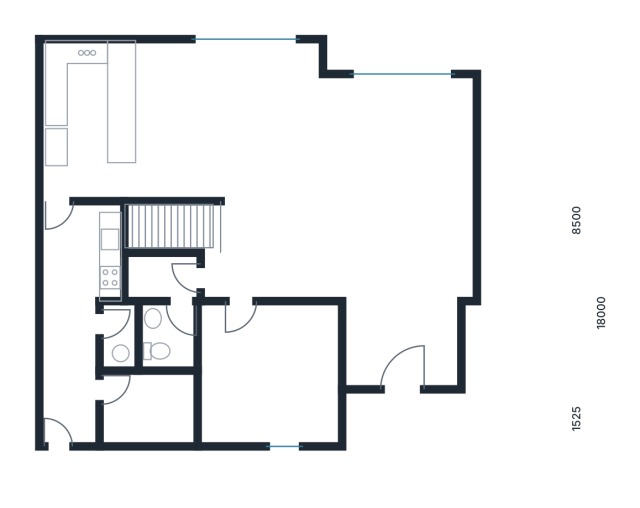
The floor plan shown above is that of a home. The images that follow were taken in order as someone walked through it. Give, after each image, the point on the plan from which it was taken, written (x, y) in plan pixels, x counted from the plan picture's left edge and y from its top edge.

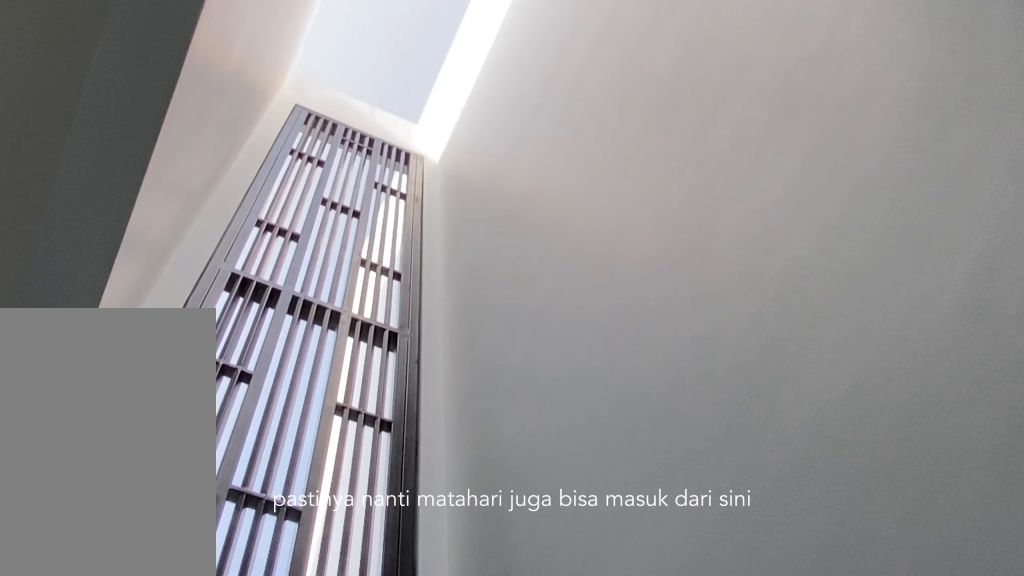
(71, 402)
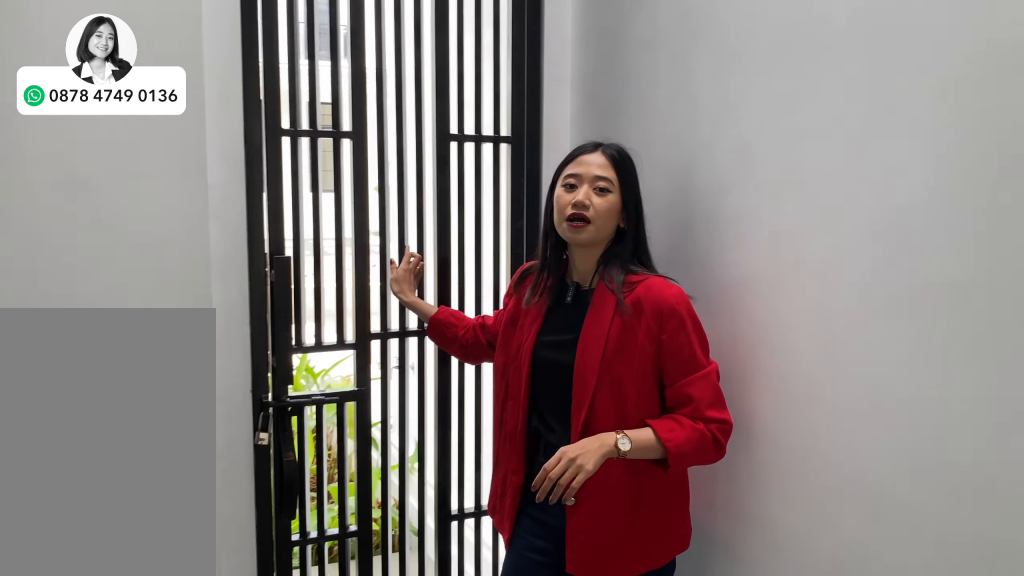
(71, 402)
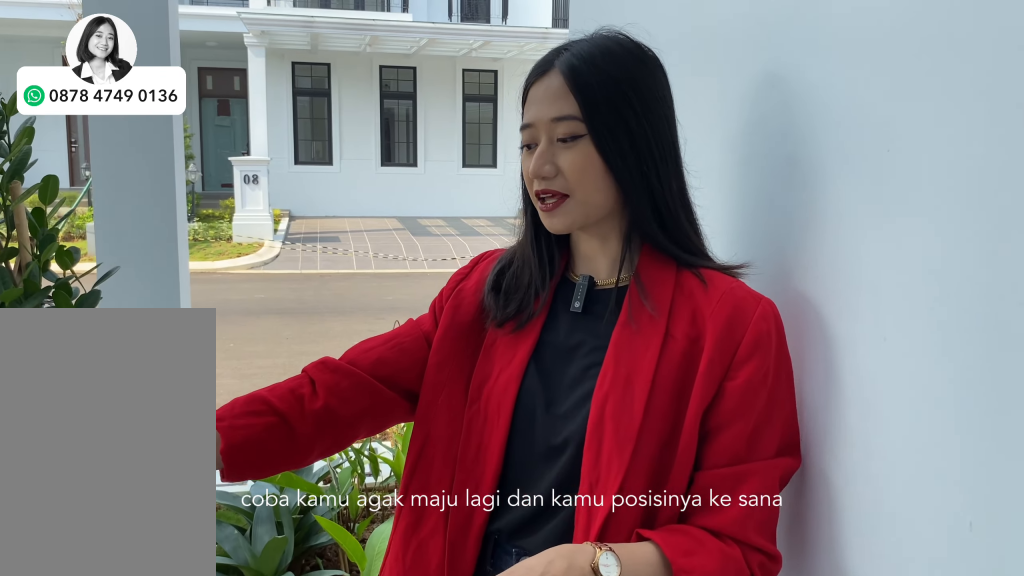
(75, 472)
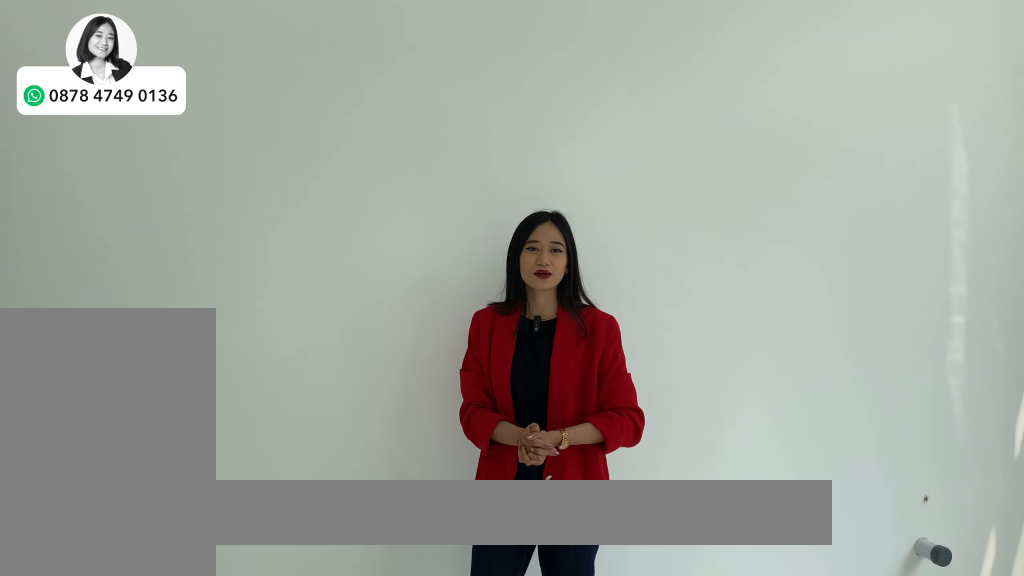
(122, 149)
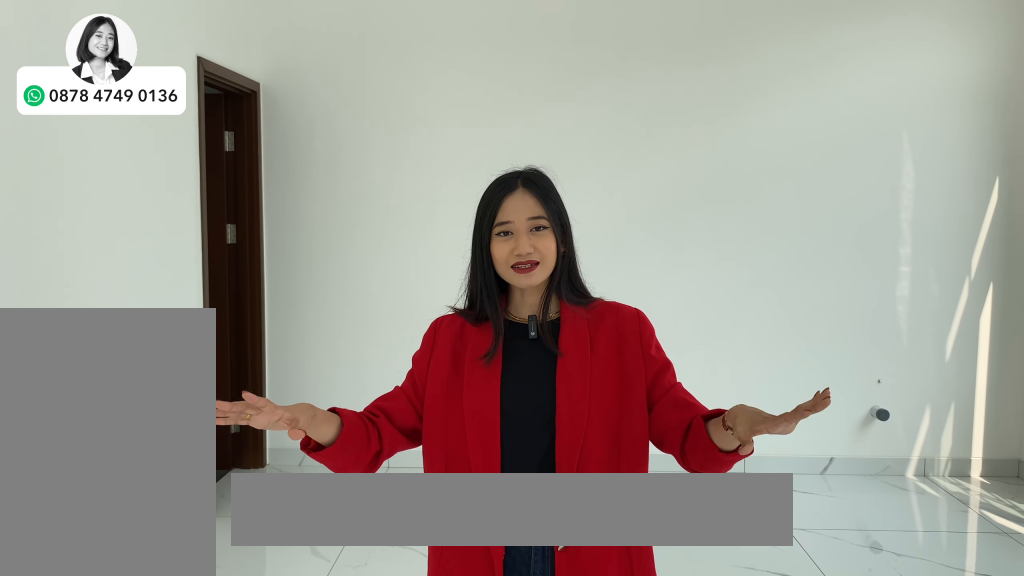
(123, 149)
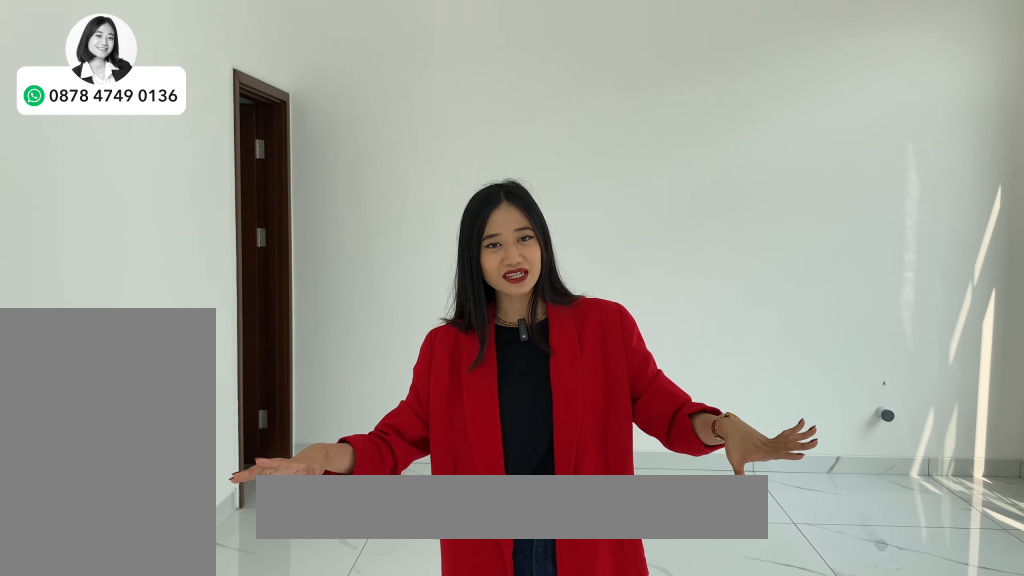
(122, 149)
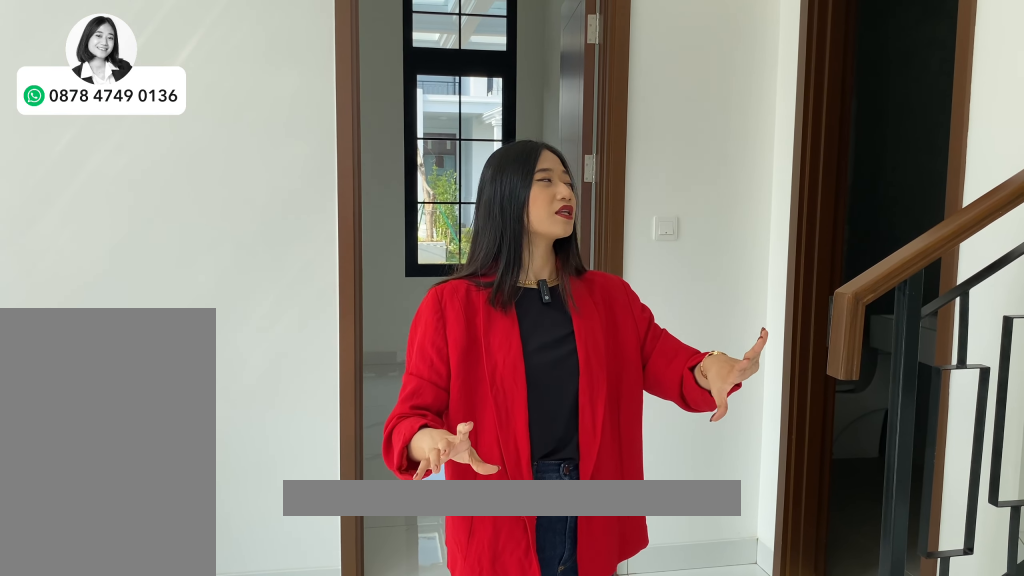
(258, 260)
